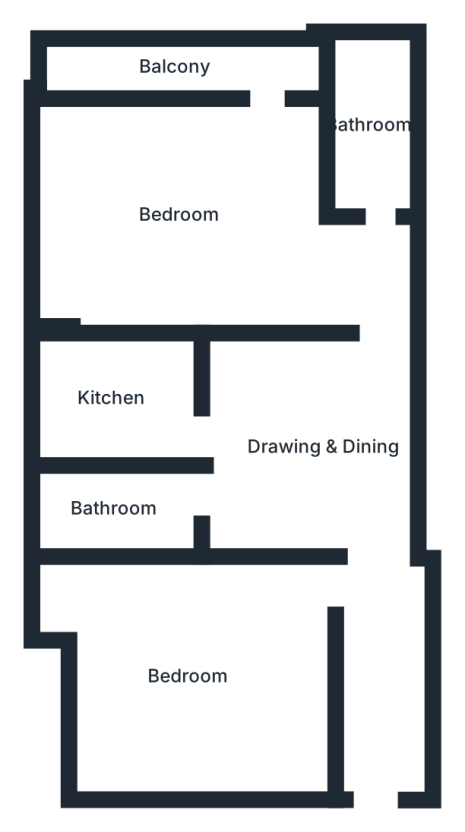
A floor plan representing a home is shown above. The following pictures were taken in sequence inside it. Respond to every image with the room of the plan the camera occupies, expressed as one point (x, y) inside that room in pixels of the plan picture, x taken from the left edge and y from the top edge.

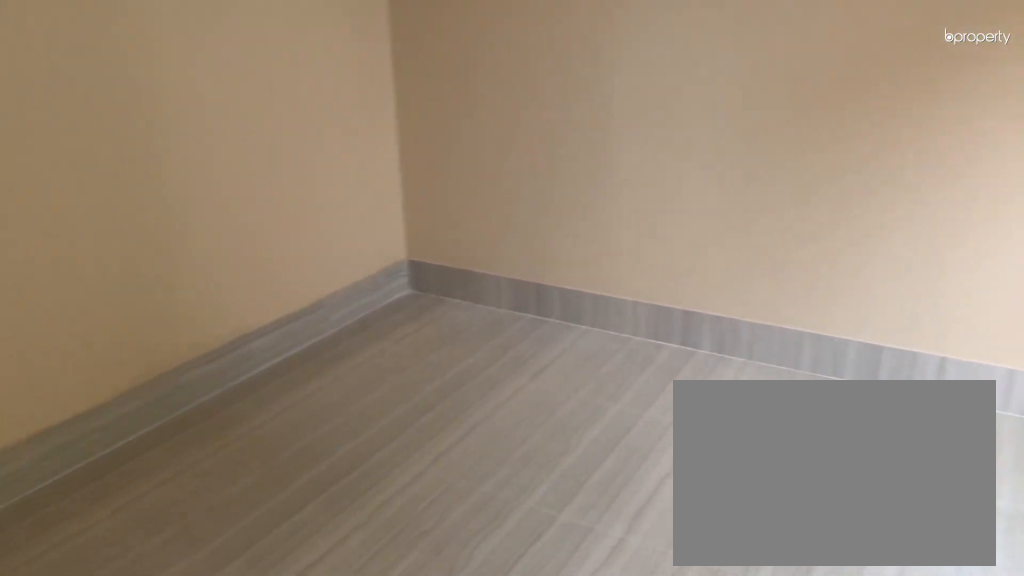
(206, 684)
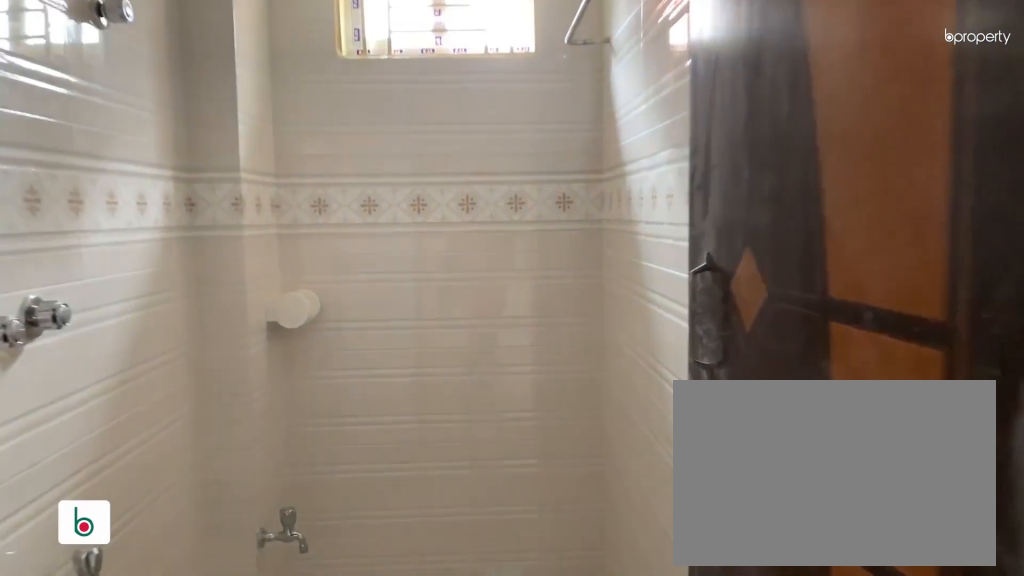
(166, 513)
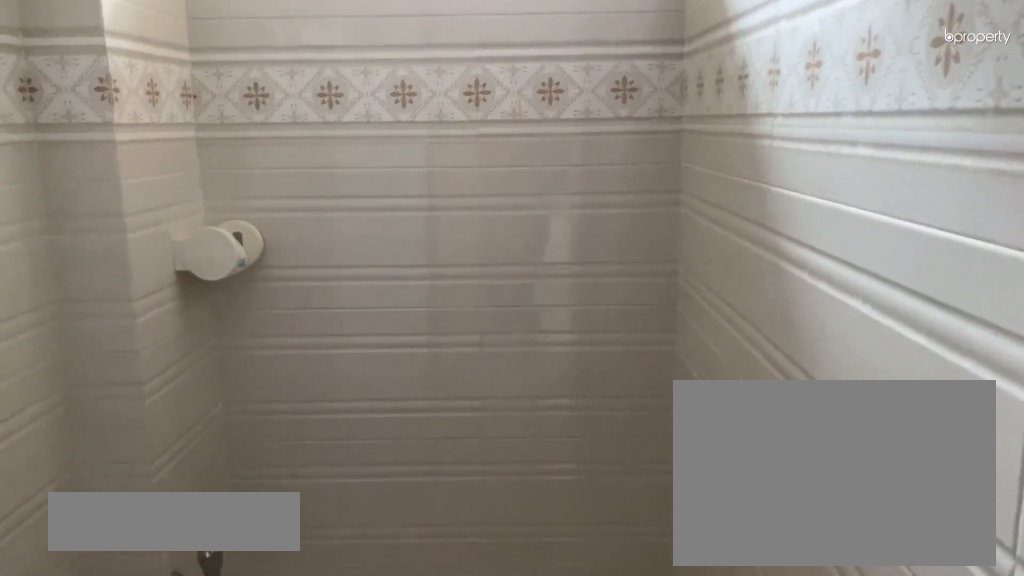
(118, 518)
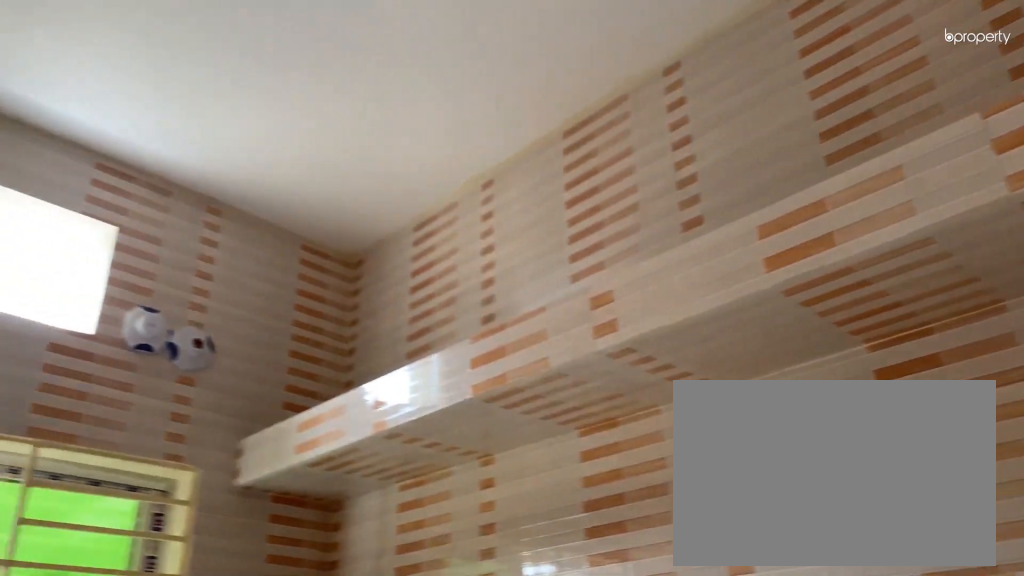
(112, 404)
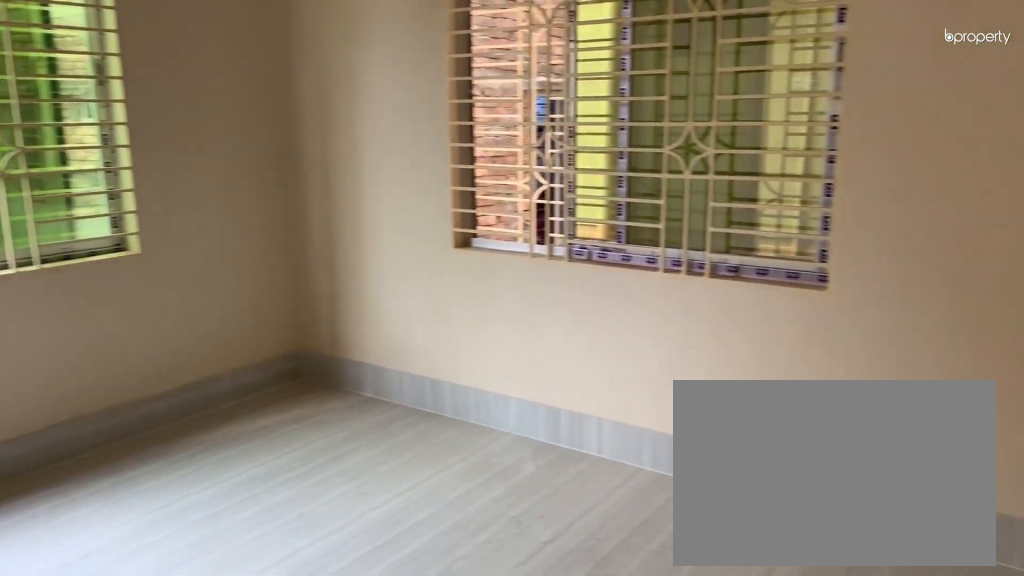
(217, 236)
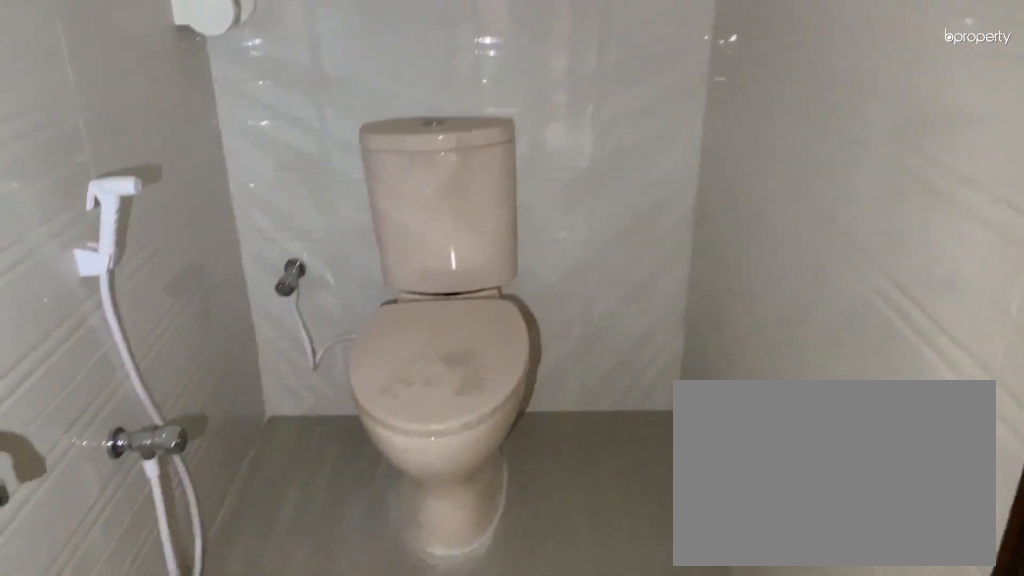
(375, 124)
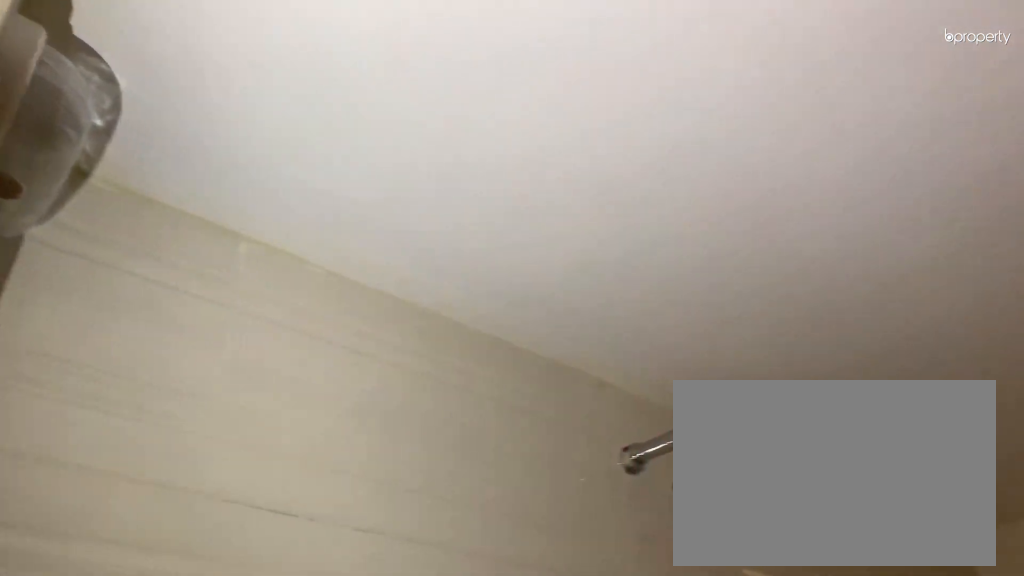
(375, 124)
